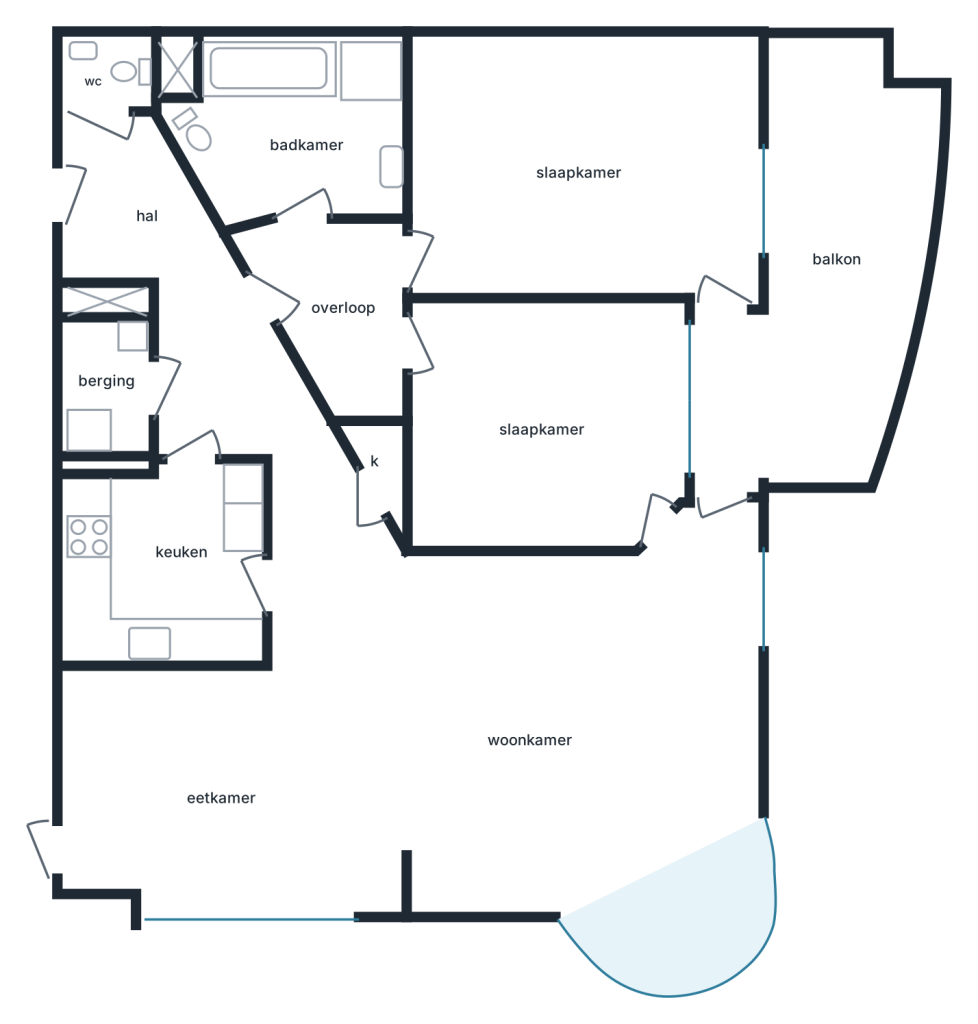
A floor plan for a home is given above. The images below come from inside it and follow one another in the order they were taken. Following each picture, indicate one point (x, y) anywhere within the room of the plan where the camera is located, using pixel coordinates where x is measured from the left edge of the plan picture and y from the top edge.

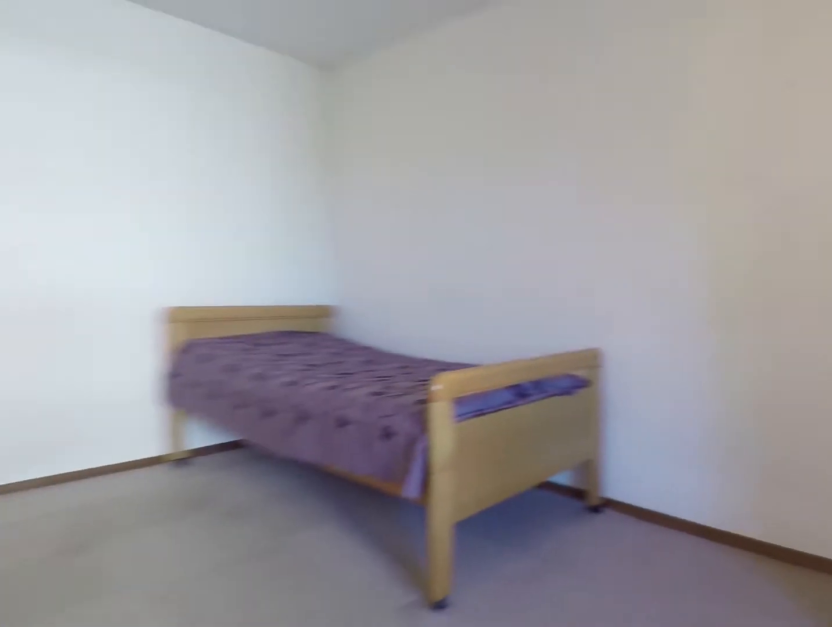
(584, 169)
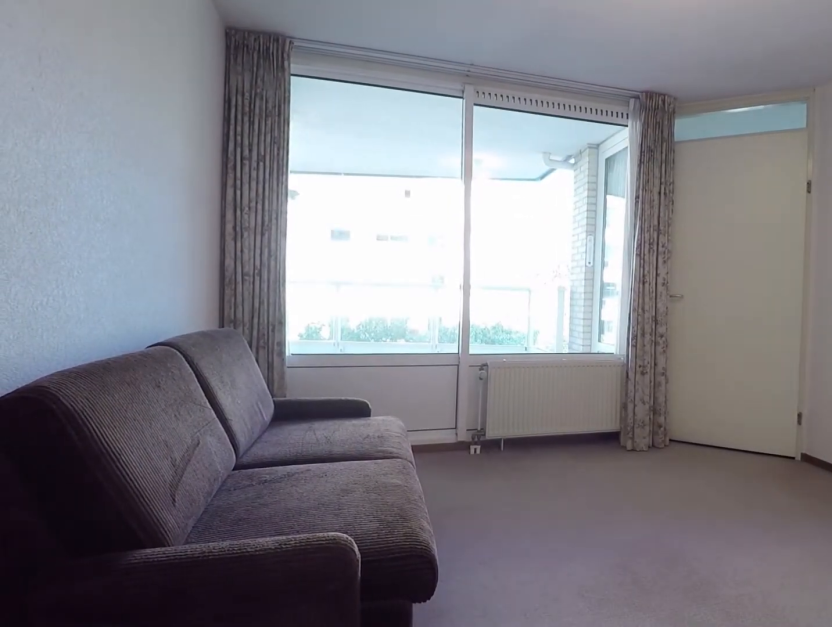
(544, 425)
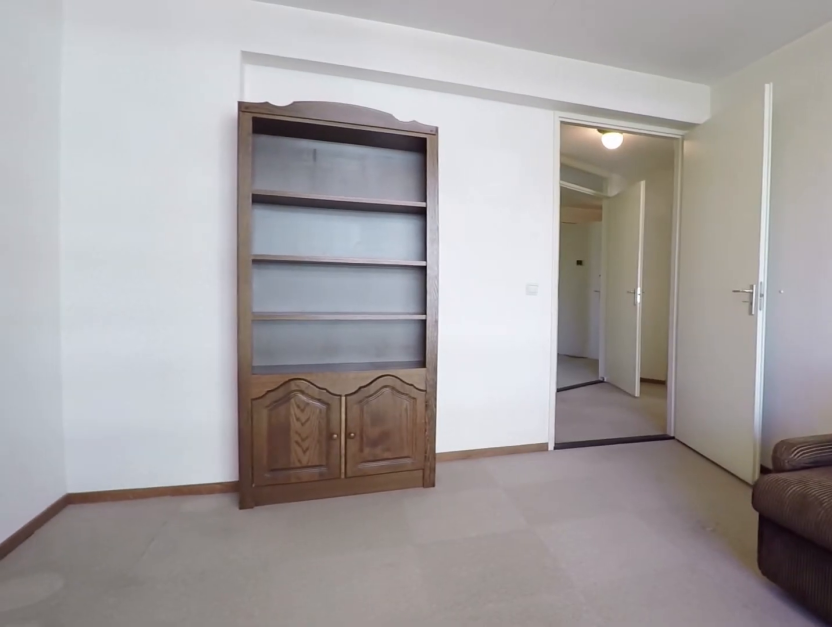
(544, 425)
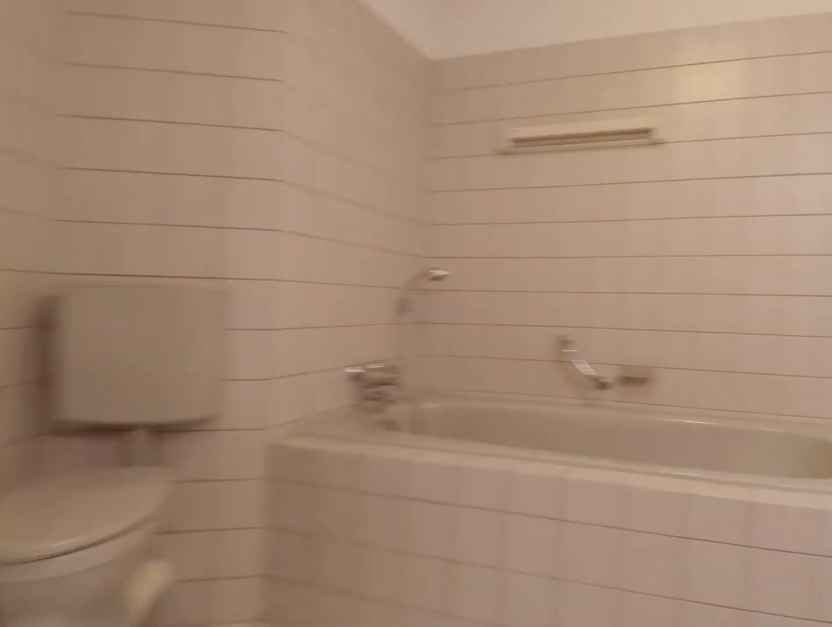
(304, 70)
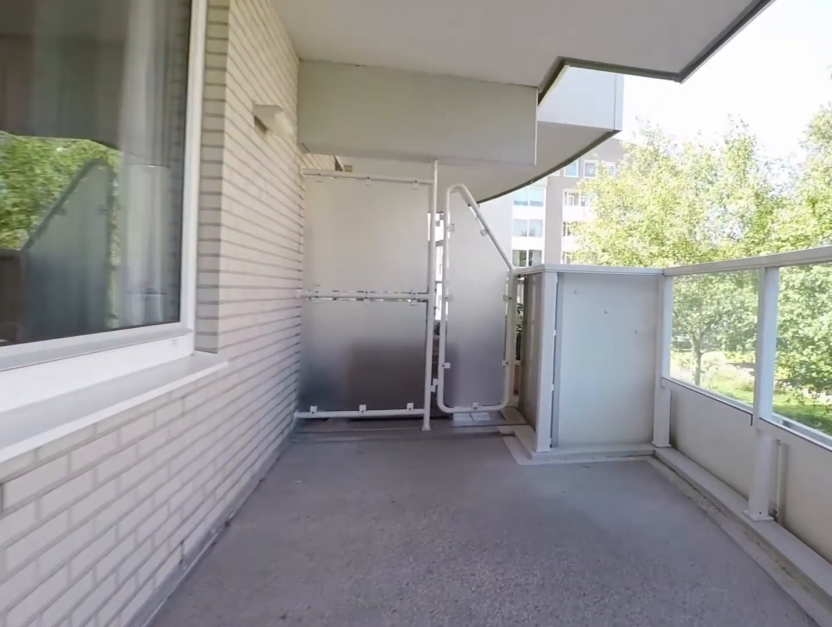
(832, 313)
